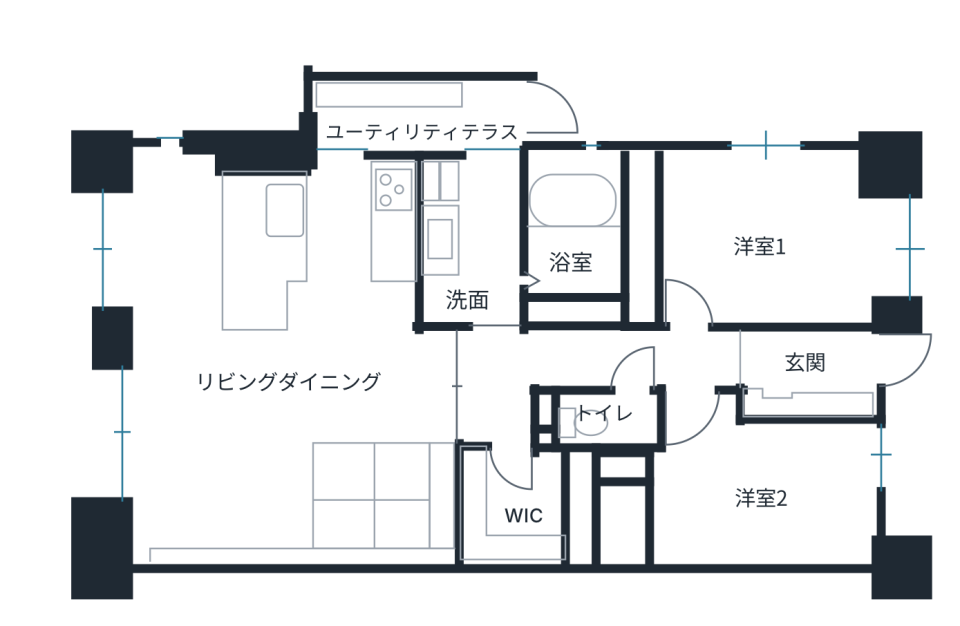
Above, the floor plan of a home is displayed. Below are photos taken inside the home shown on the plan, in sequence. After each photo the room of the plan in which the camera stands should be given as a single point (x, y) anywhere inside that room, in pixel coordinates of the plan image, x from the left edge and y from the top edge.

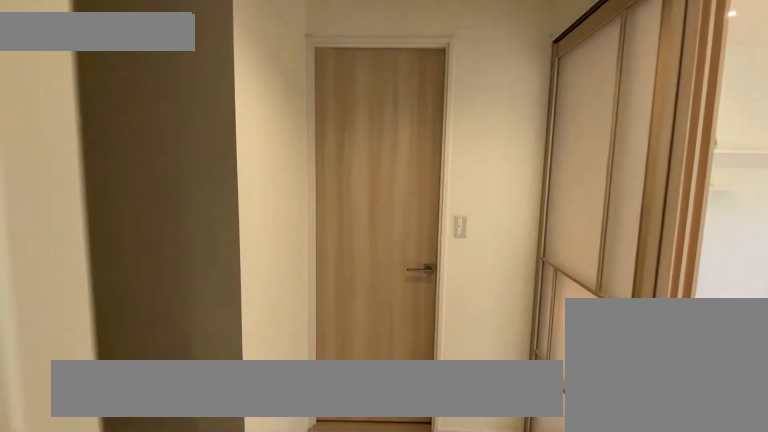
(481, 284)
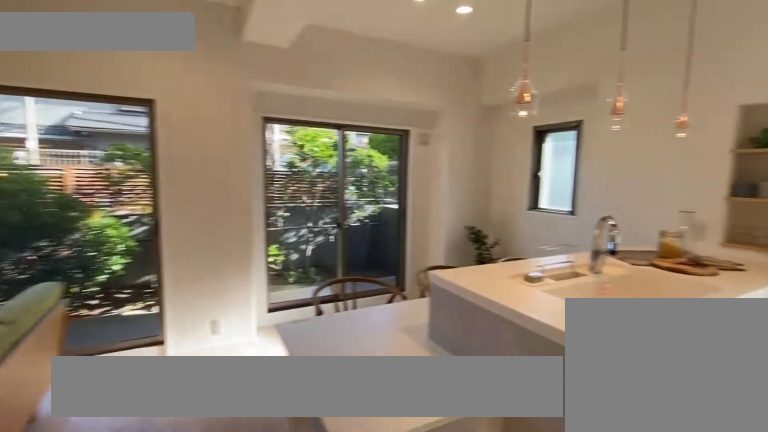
(422, 379)
